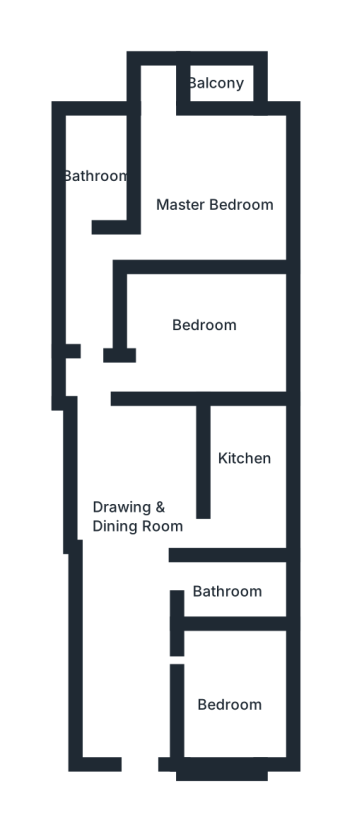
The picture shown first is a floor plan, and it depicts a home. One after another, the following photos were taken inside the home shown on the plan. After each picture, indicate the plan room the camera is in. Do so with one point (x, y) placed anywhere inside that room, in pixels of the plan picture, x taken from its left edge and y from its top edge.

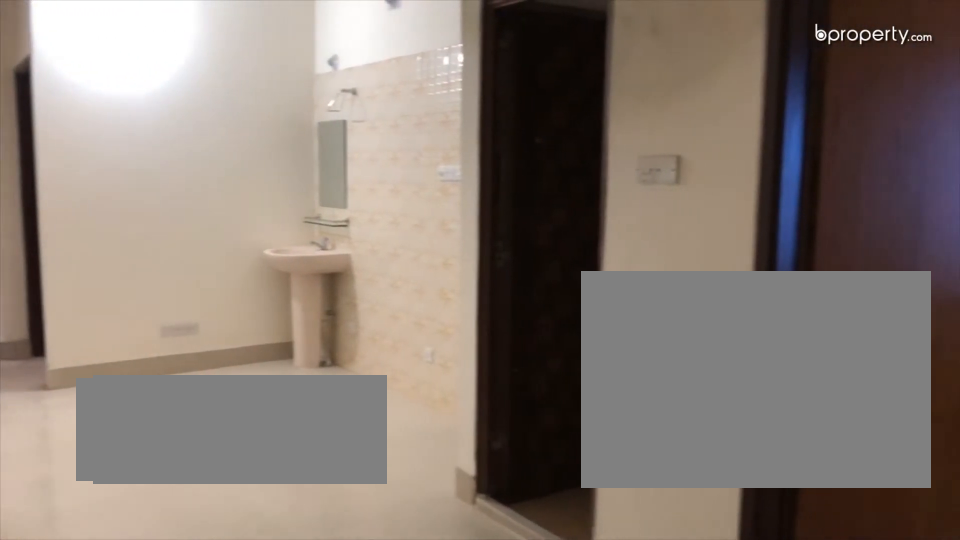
(127, 648)
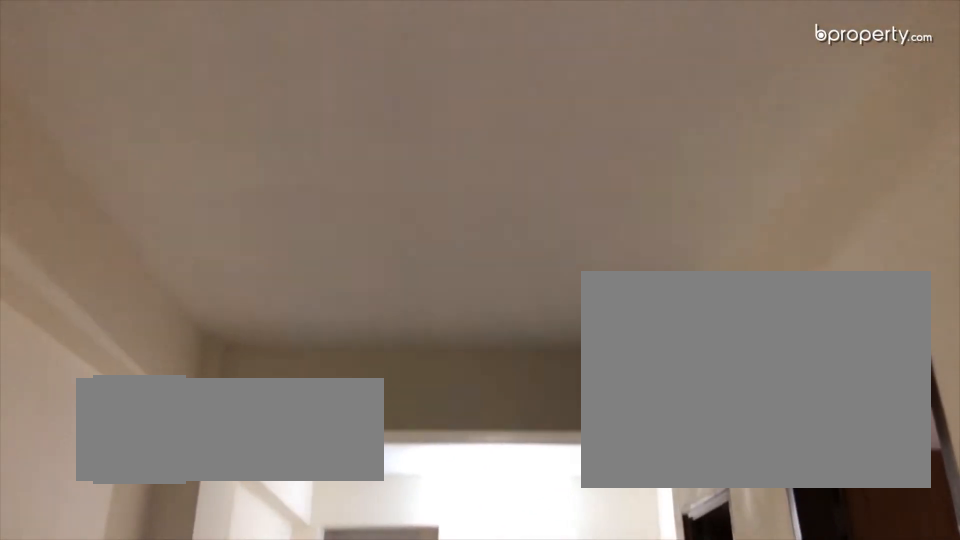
(127, 648)
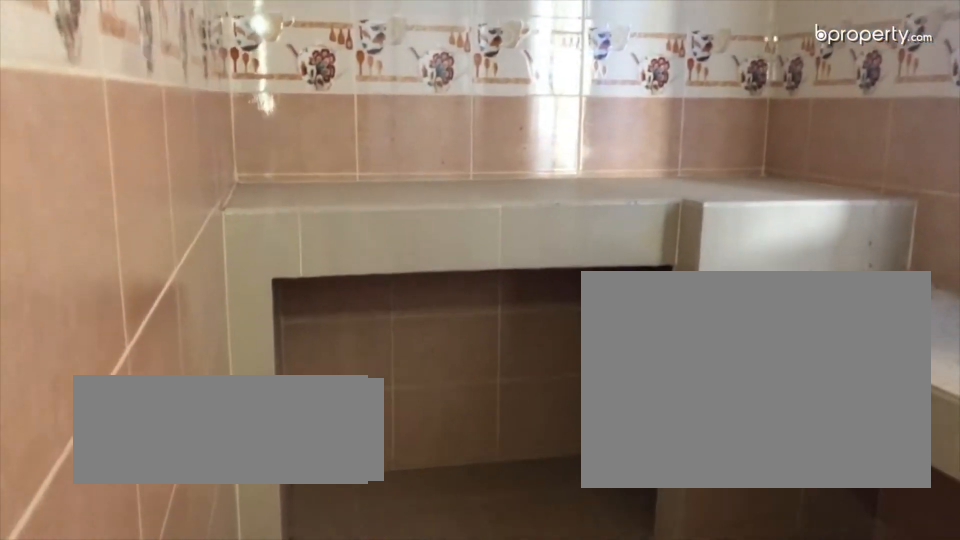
(246, 487)
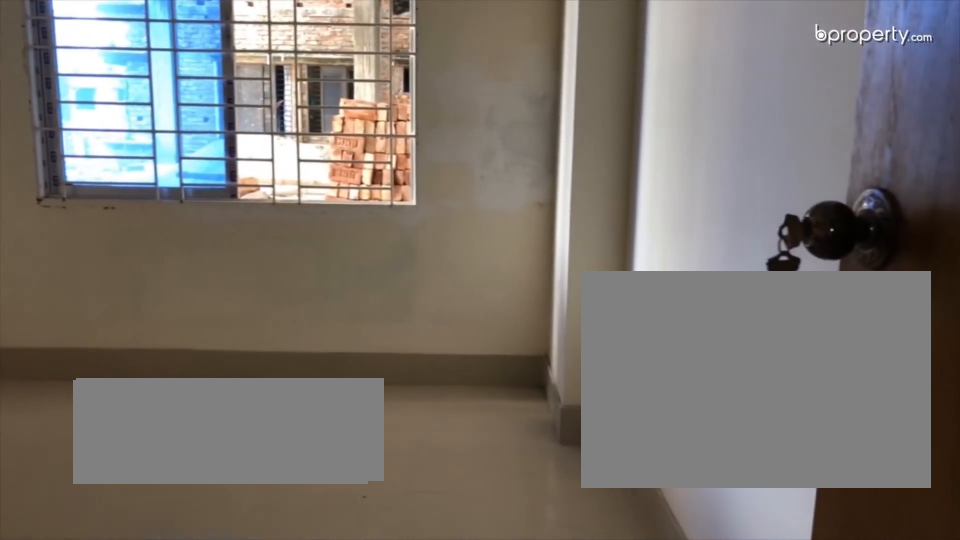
(179, 362)
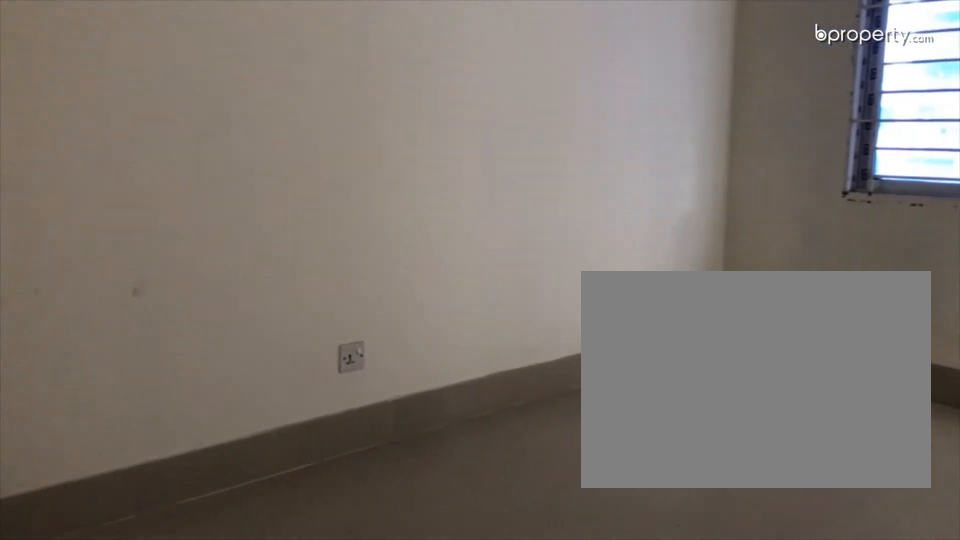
(179, 362)
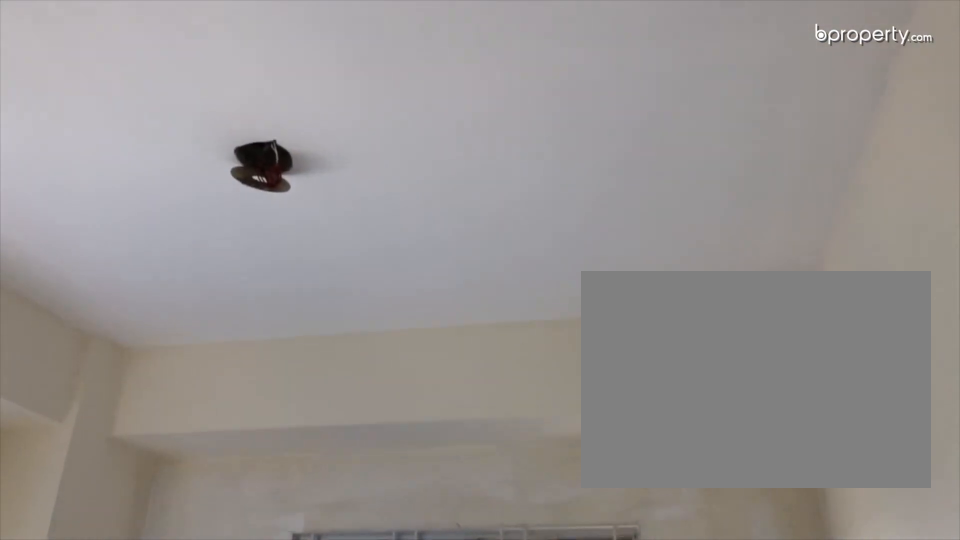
(224, 202)
